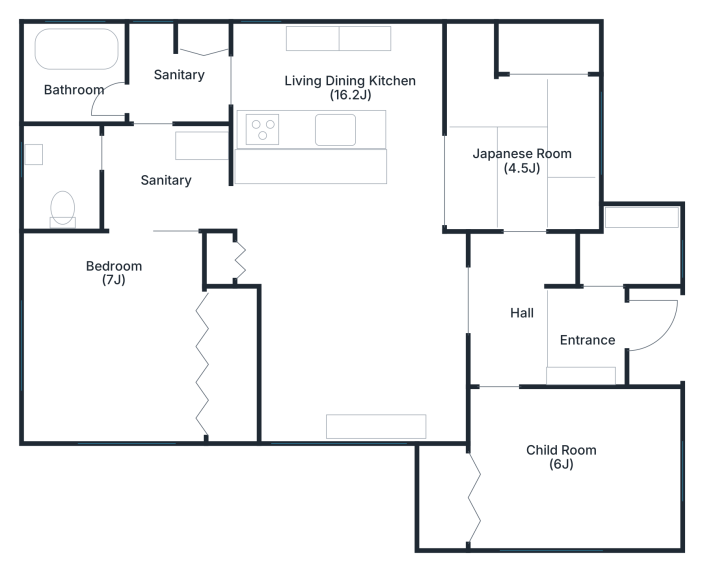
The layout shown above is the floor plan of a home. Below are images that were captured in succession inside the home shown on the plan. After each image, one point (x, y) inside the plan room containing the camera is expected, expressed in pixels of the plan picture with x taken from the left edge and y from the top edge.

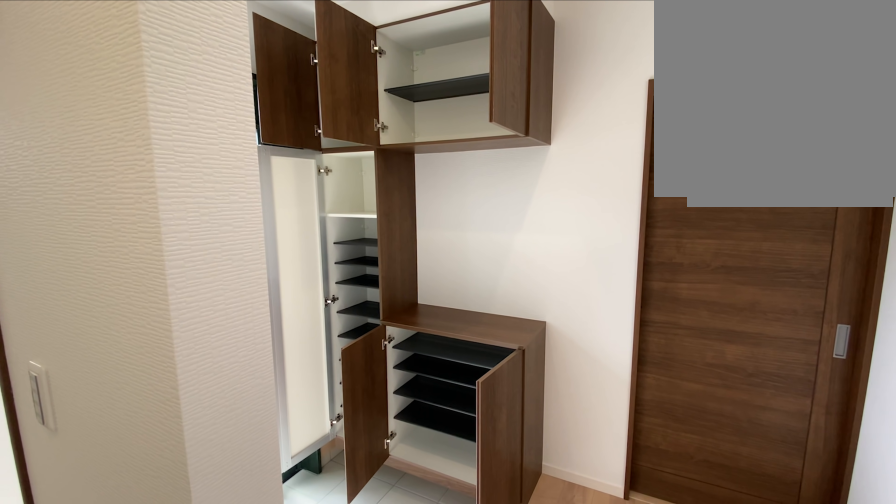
(585, 332)
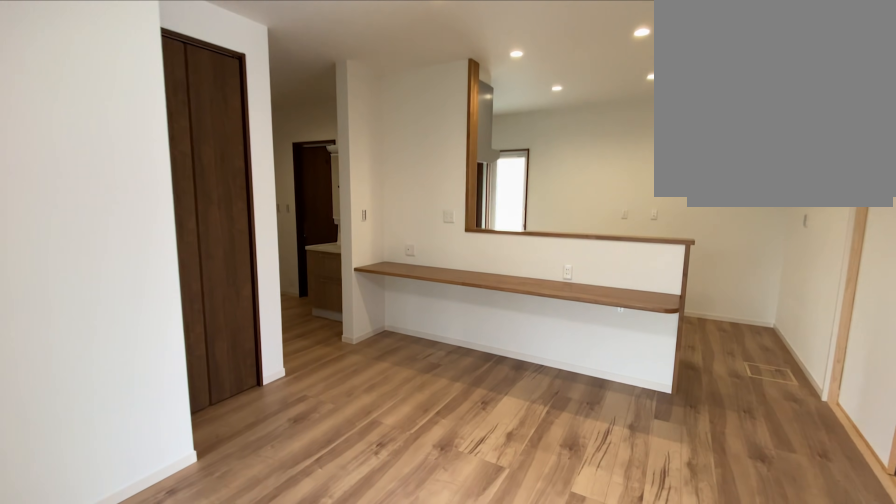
(354, 297)
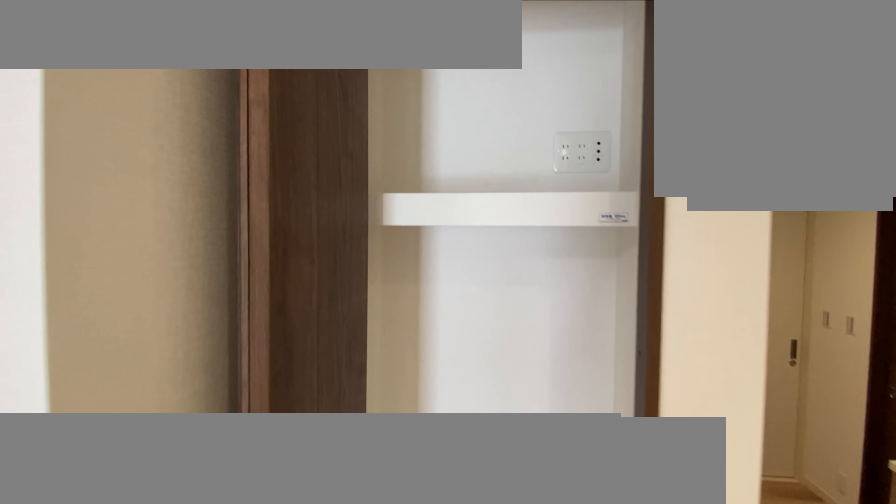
(354, 297)
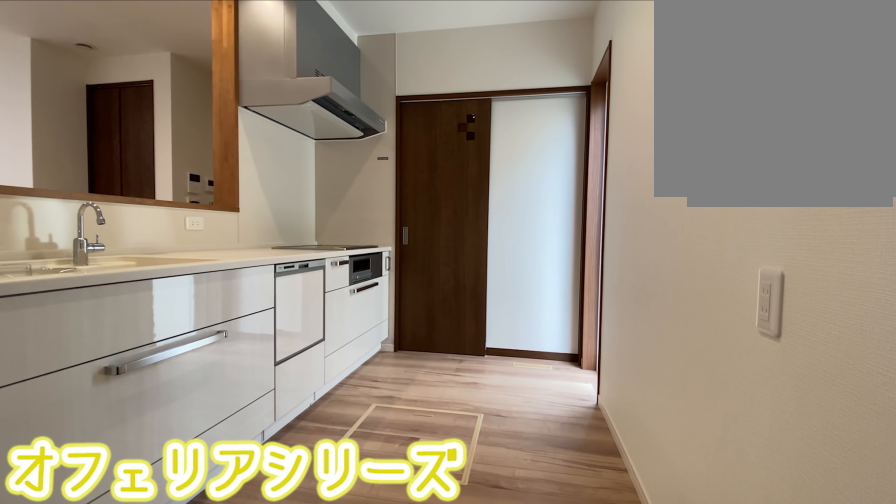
(314, 84)
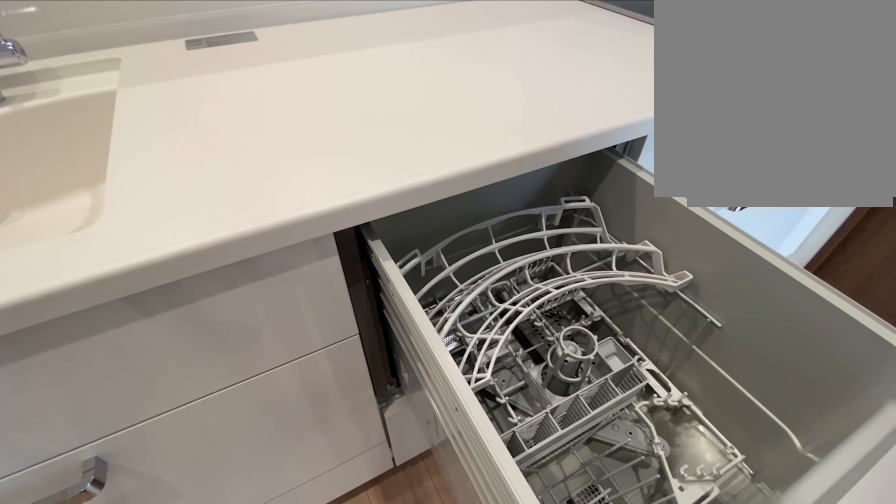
(314, 84)
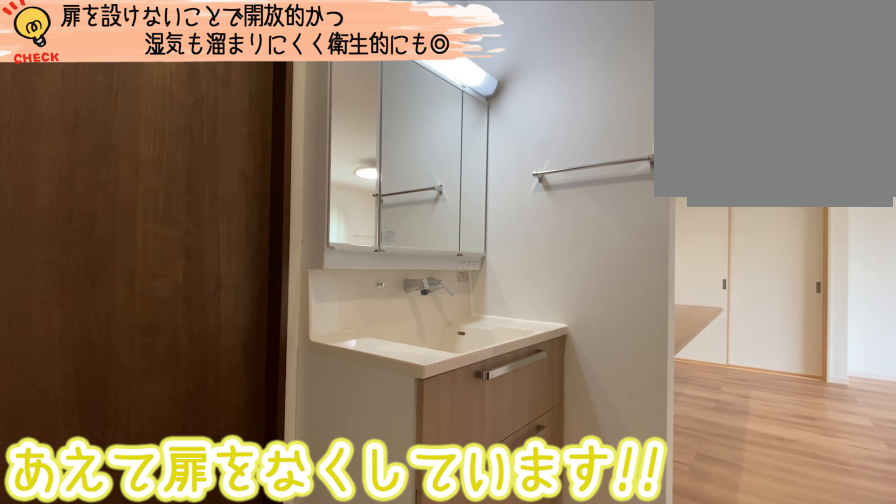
(155, 184)
